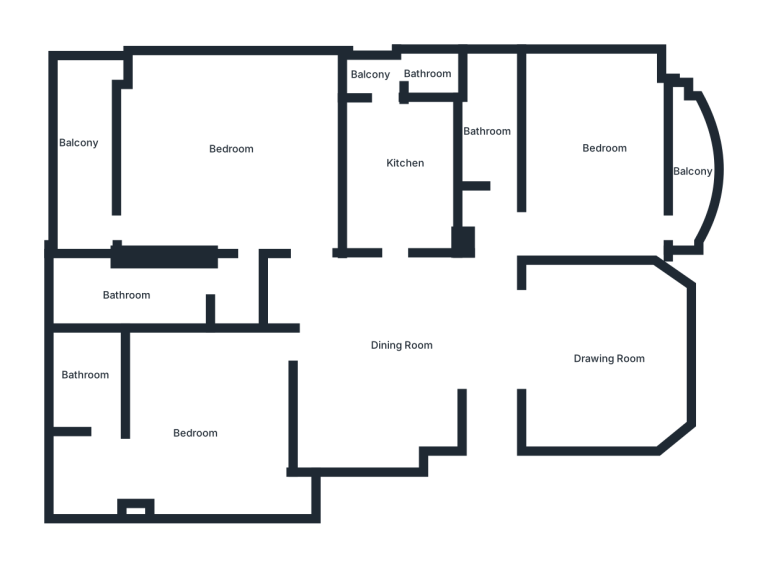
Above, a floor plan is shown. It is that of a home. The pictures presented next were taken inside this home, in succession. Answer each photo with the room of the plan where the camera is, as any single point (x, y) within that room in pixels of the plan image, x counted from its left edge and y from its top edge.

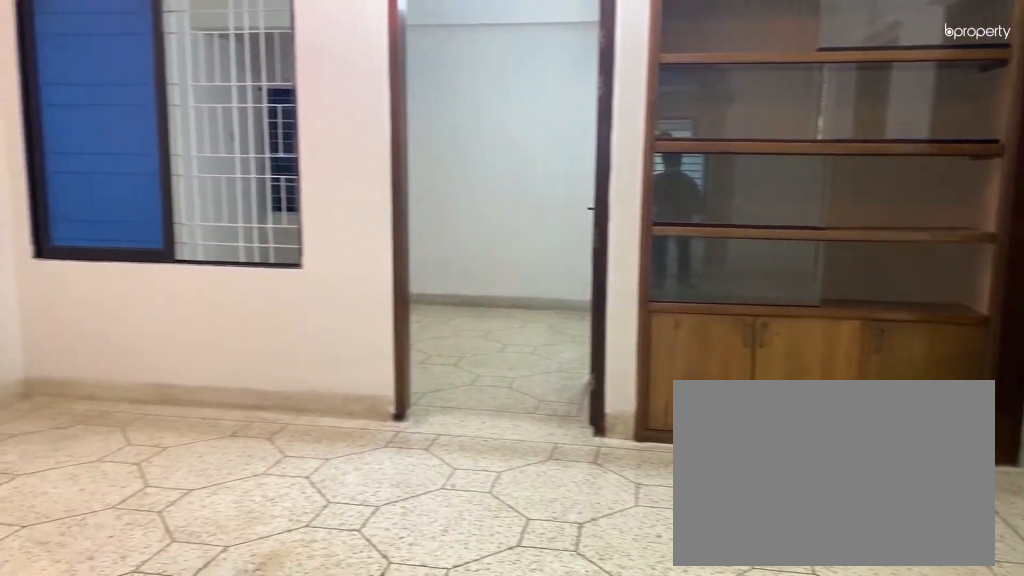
(380, 351)
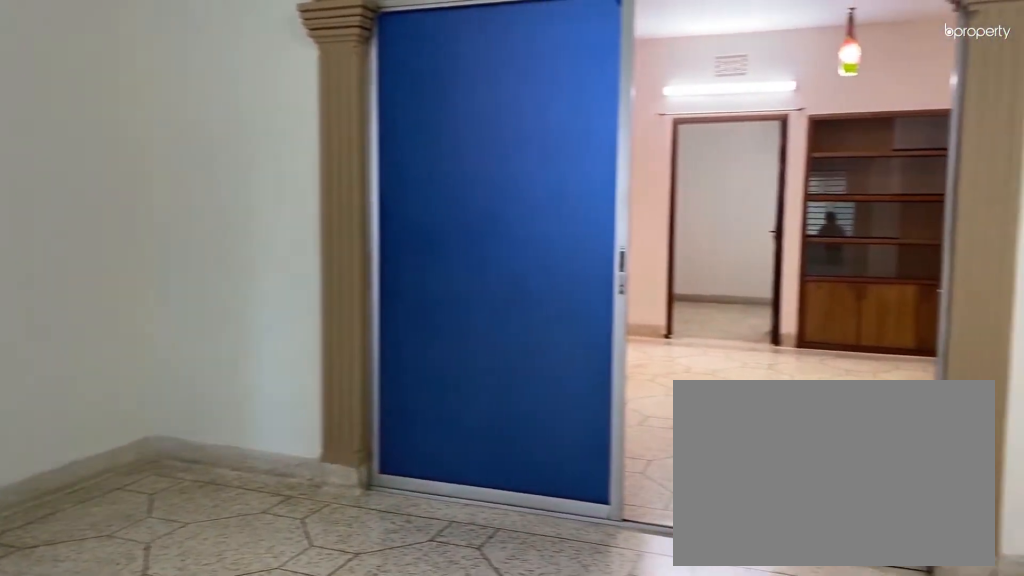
(612, 355)
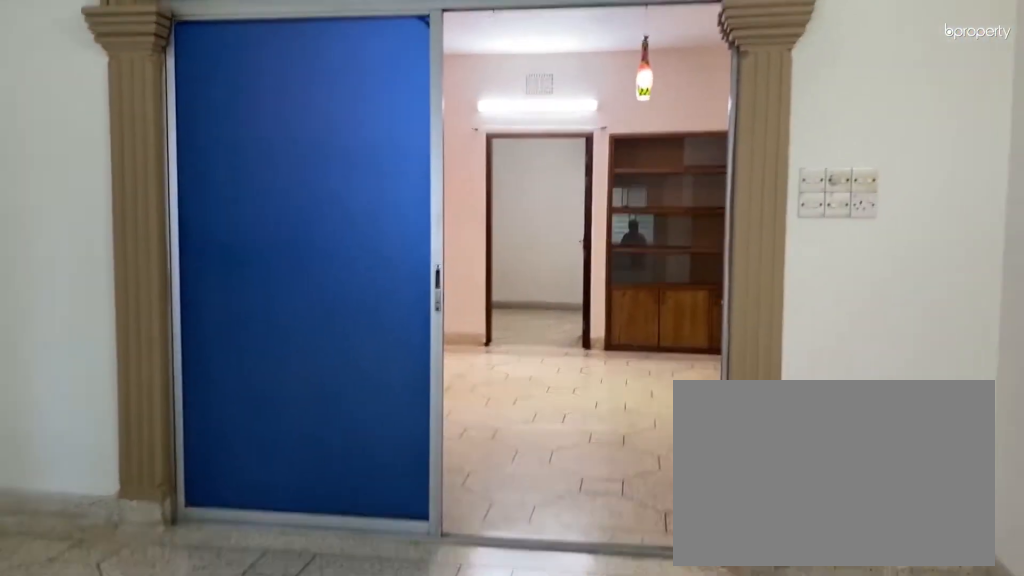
(612, 355)
